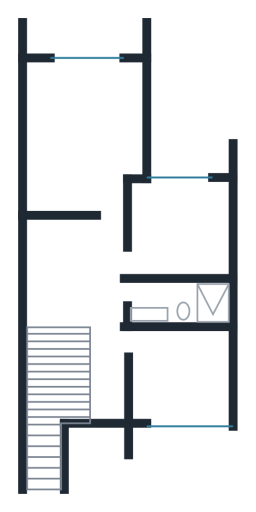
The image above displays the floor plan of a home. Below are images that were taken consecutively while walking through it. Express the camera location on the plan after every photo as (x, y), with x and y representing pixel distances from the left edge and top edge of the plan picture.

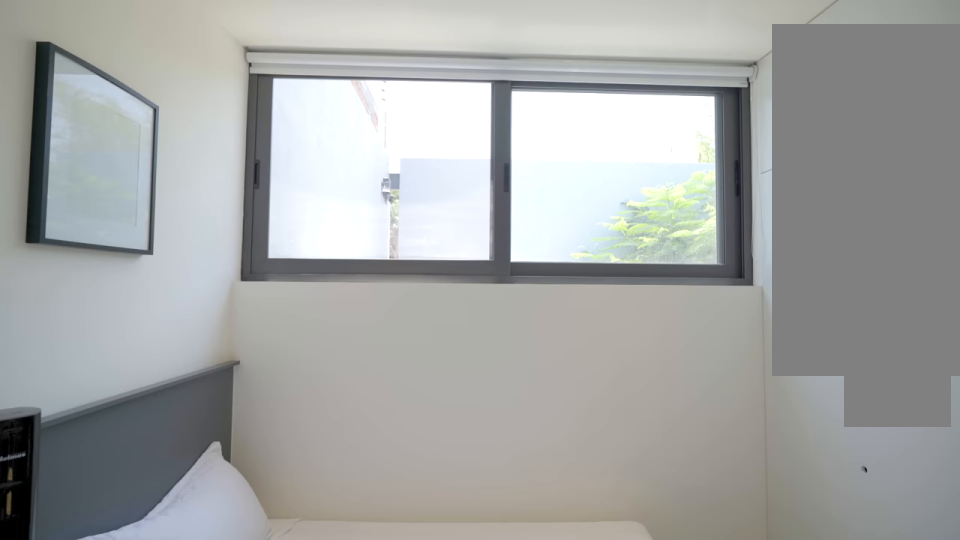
(154, 387)
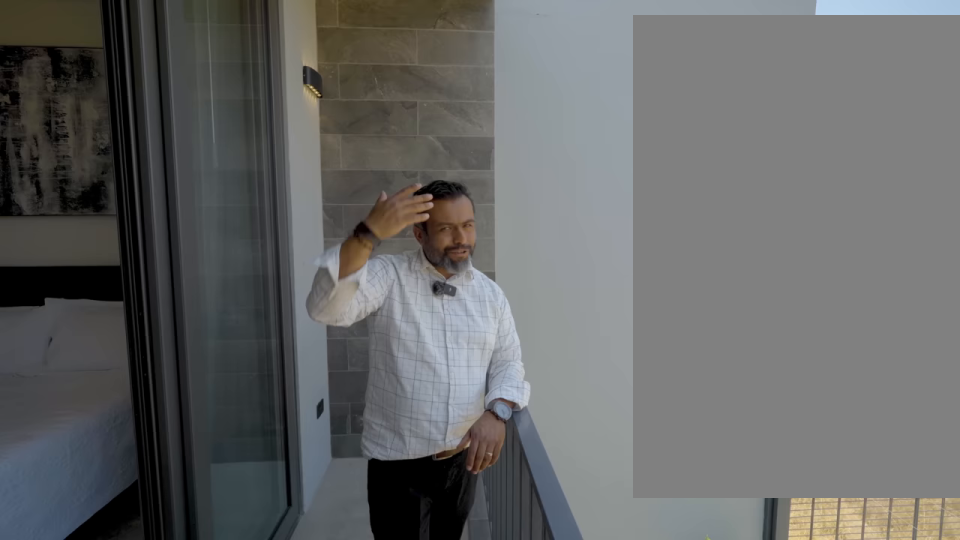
(96, 43)
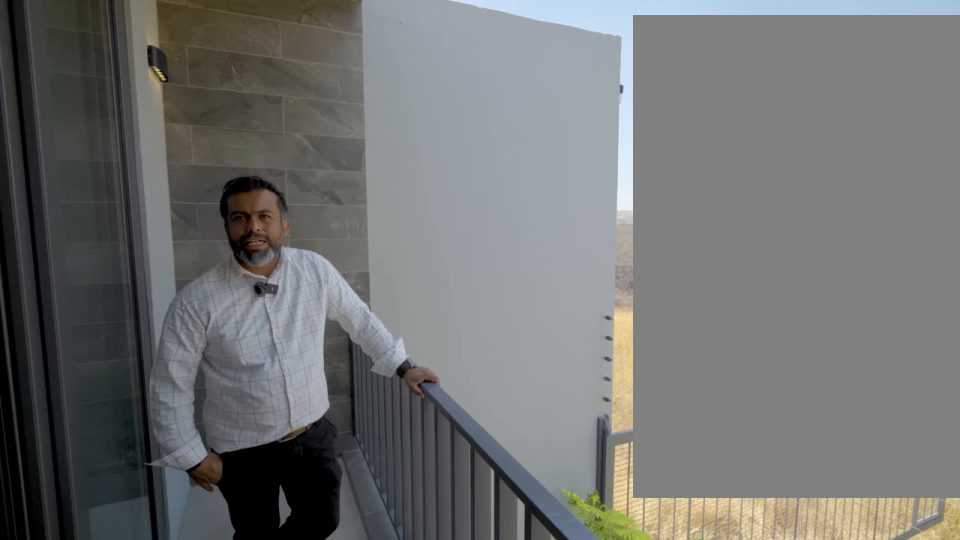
(96, 43)
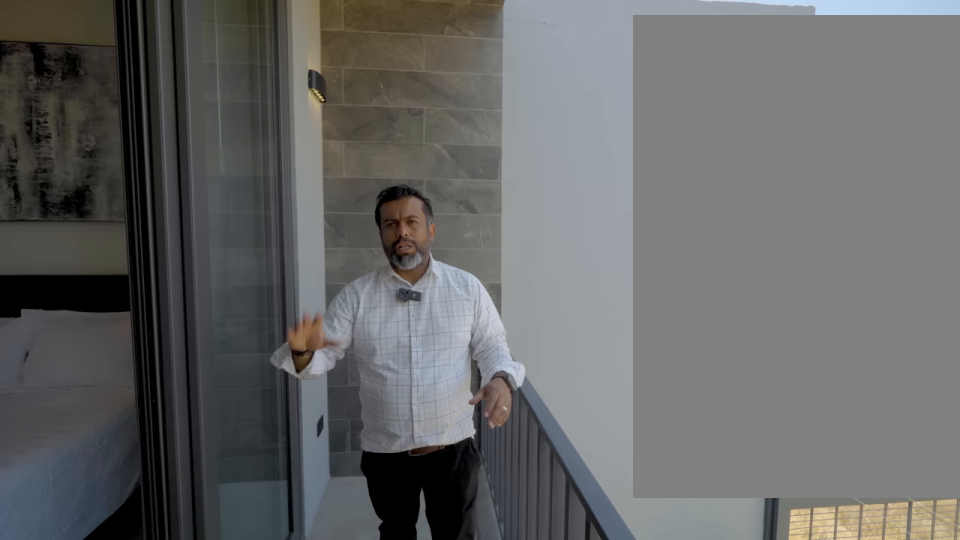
(96, 43)
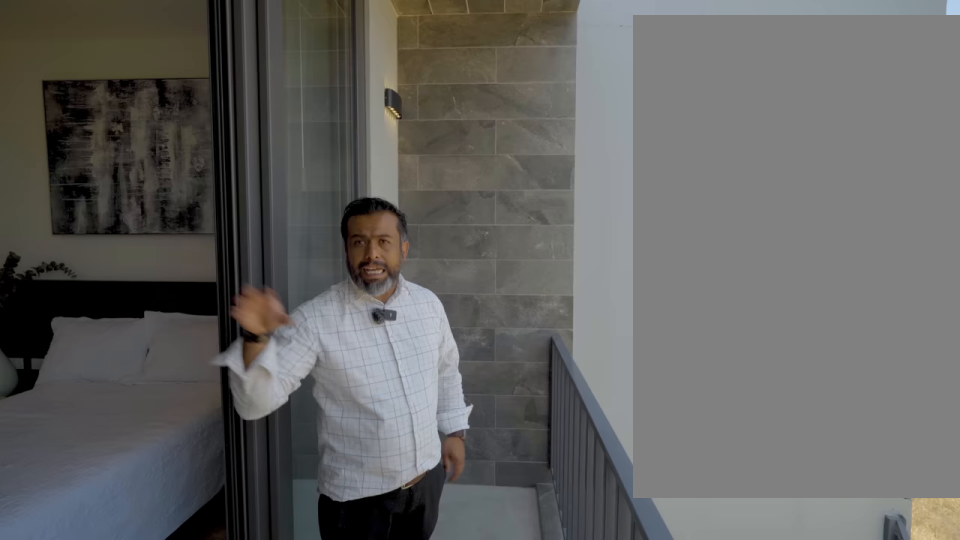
(97, 43)
